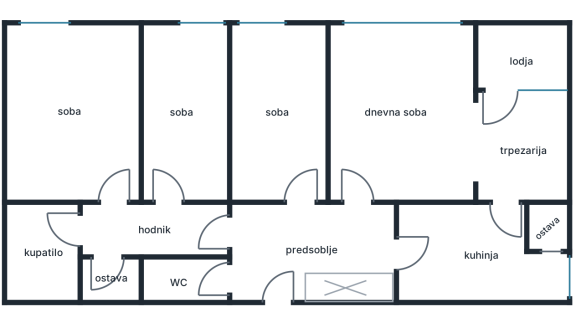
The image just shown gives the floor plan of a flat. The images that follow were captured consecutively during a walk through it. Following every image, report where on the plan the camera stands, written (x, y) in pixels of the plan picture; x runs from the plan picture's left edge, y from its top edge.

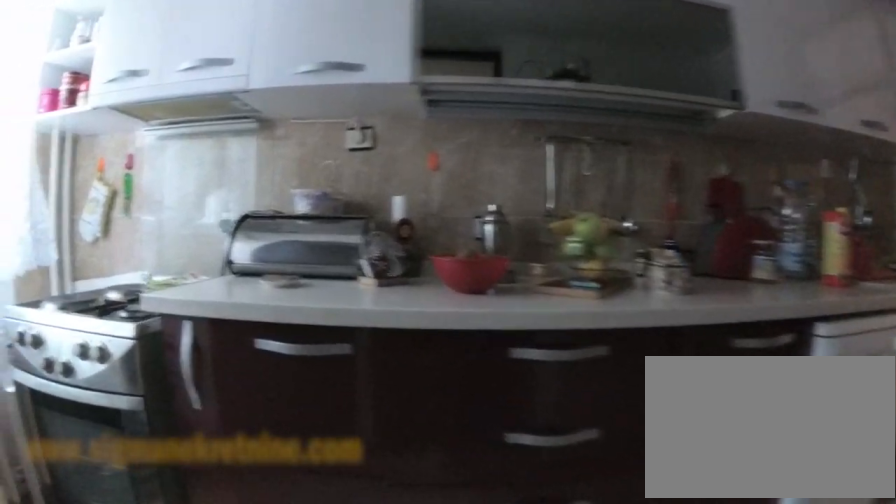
(497, 235)
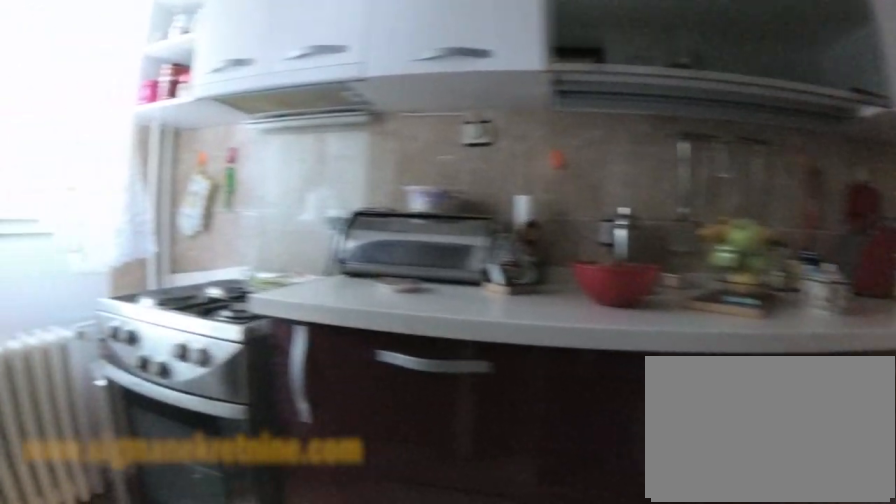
(495, 237)
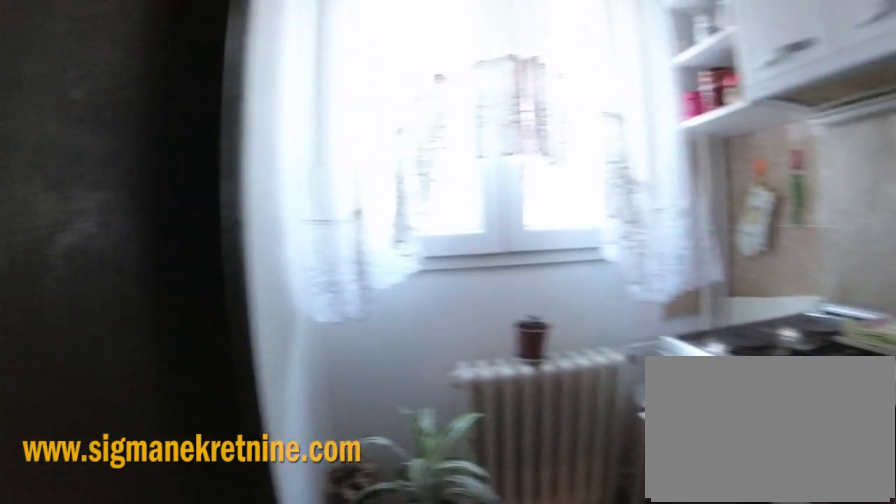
(485, 244)
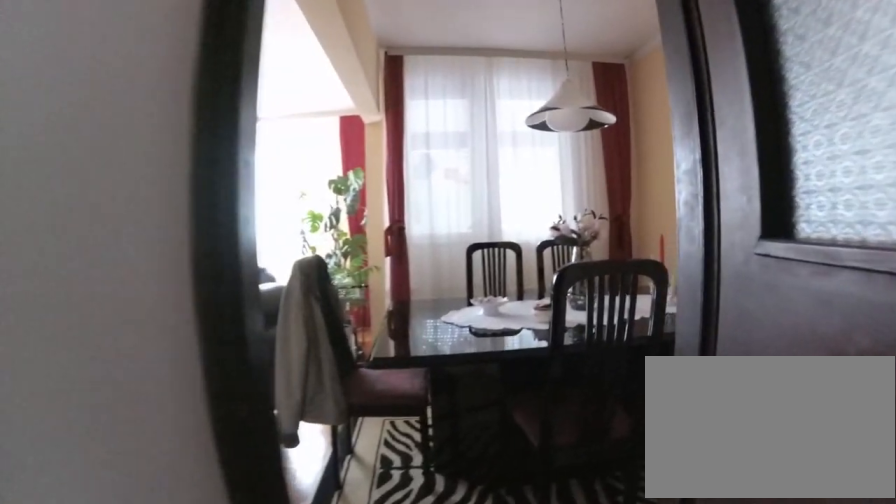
(498, 253)
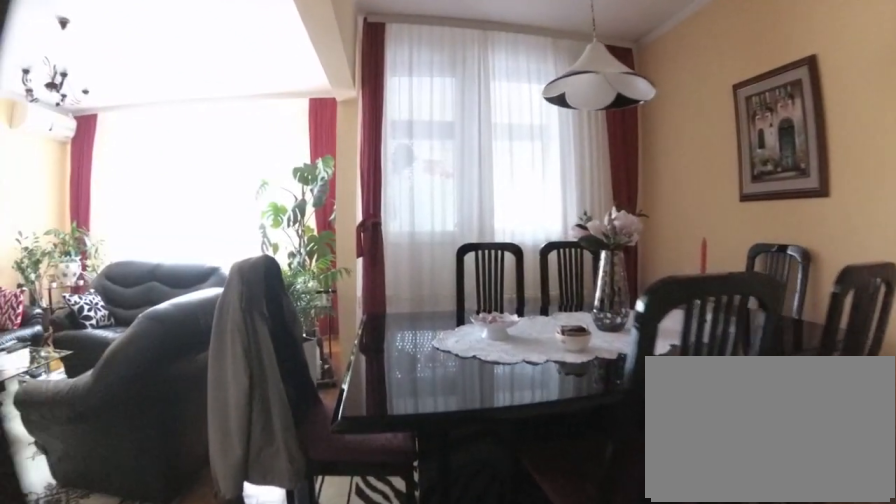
(498, 234)
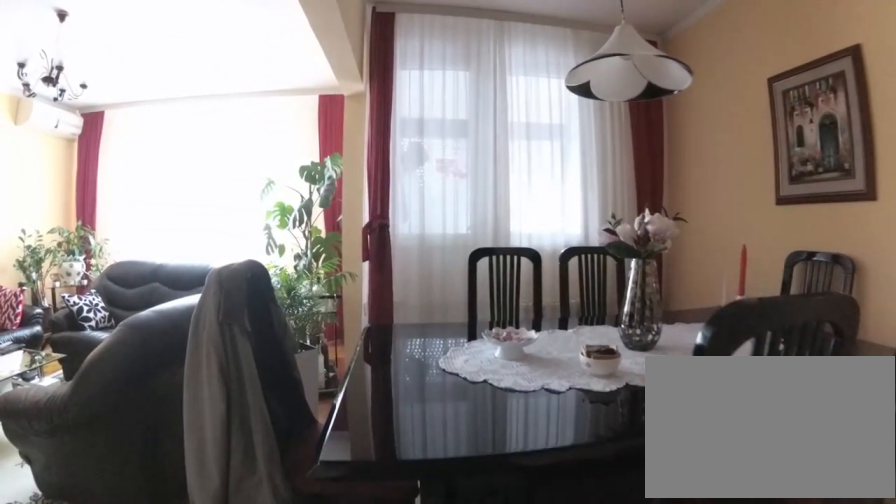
(498, 221)
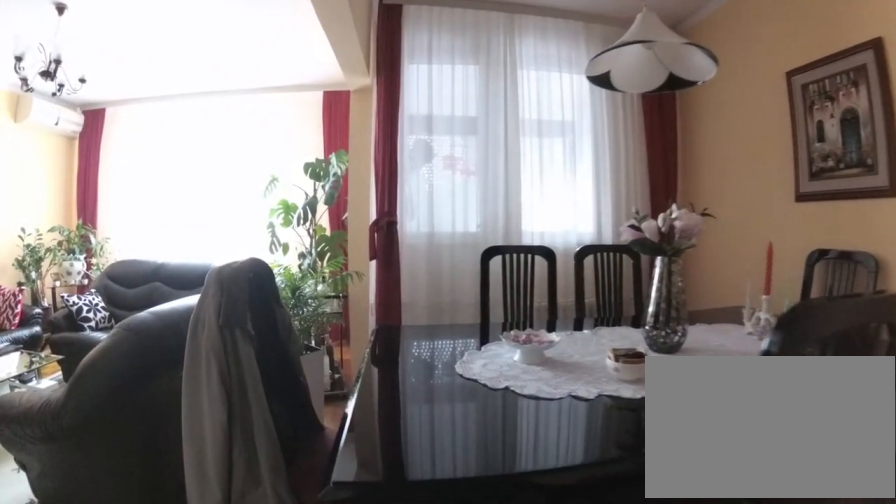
(497, 215)
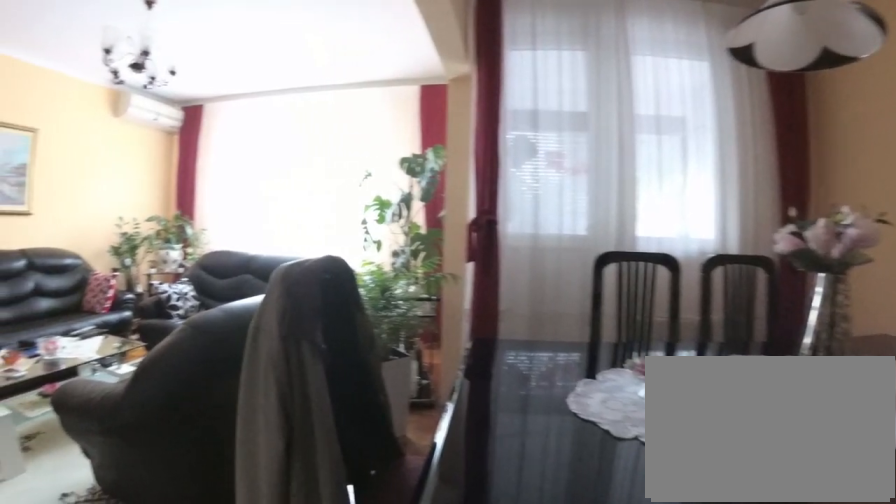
(500, 203)
